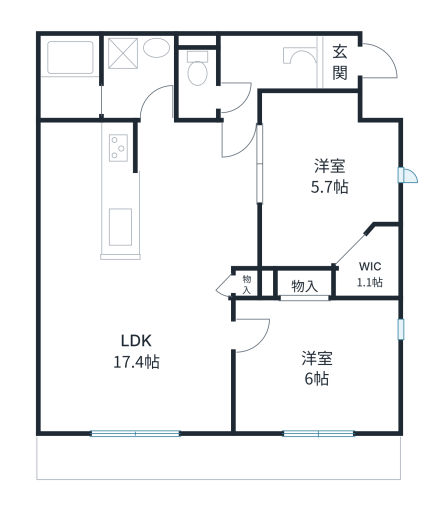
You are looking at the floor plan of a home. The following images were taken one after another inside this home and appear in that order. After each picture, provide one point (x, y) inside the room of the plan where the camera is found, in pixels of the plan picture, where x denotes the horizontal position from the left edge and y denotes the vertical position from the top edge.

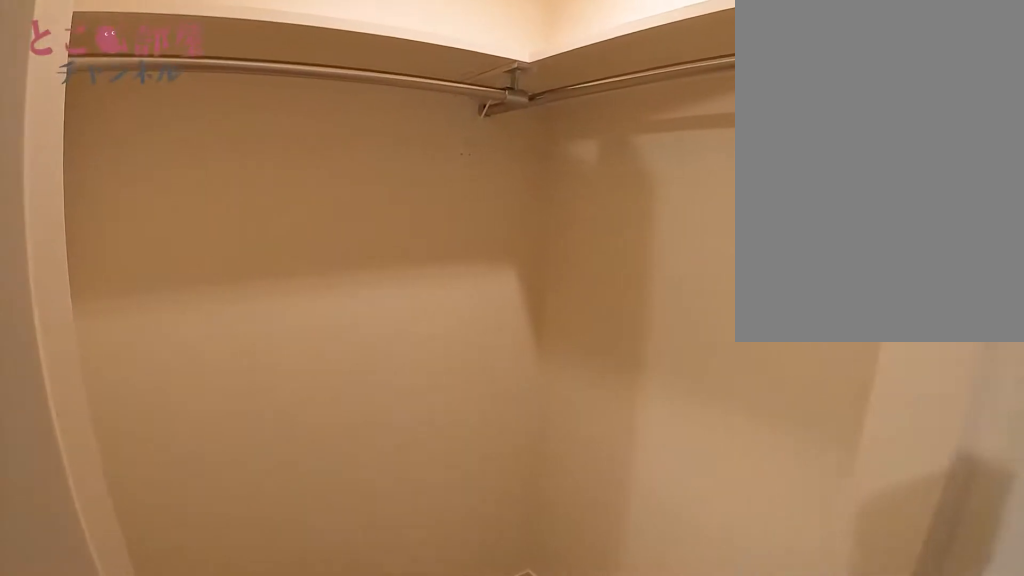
(332, 218)
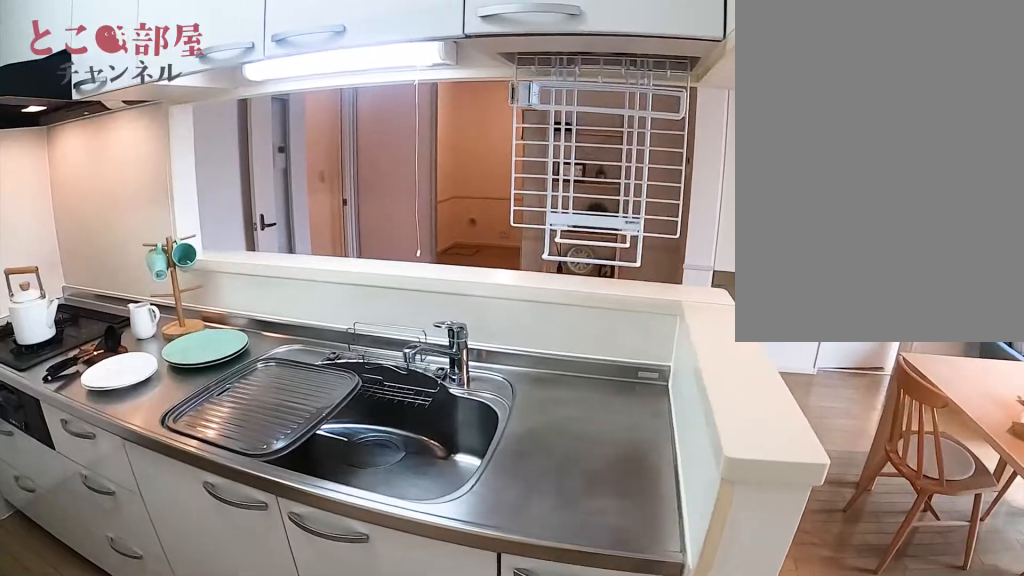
(132, 394)
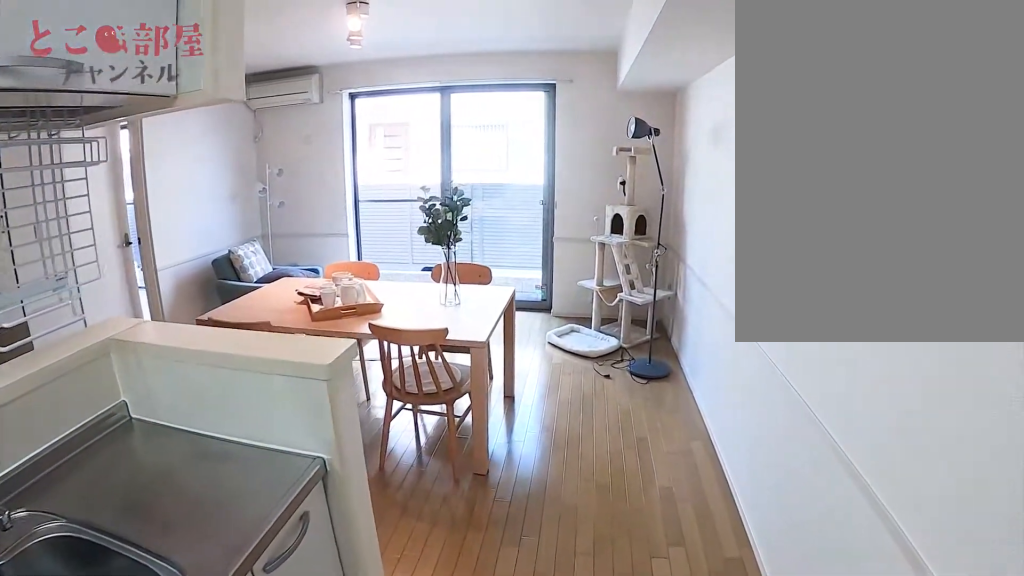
(132, 393)
